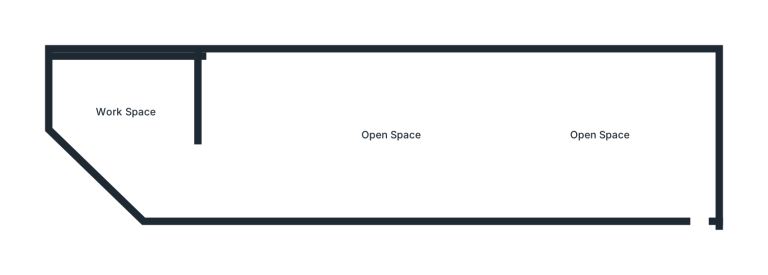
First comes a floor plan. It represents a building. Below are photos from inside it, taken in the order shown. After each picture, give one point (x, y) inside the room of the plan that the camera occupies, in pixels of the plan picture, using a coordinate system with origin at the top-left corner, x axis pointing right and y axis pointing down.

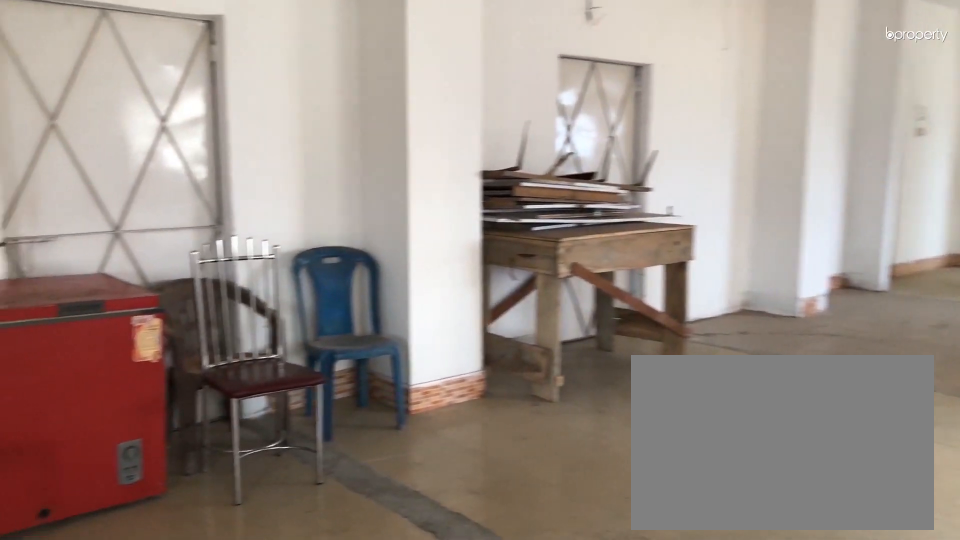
(599, 137)
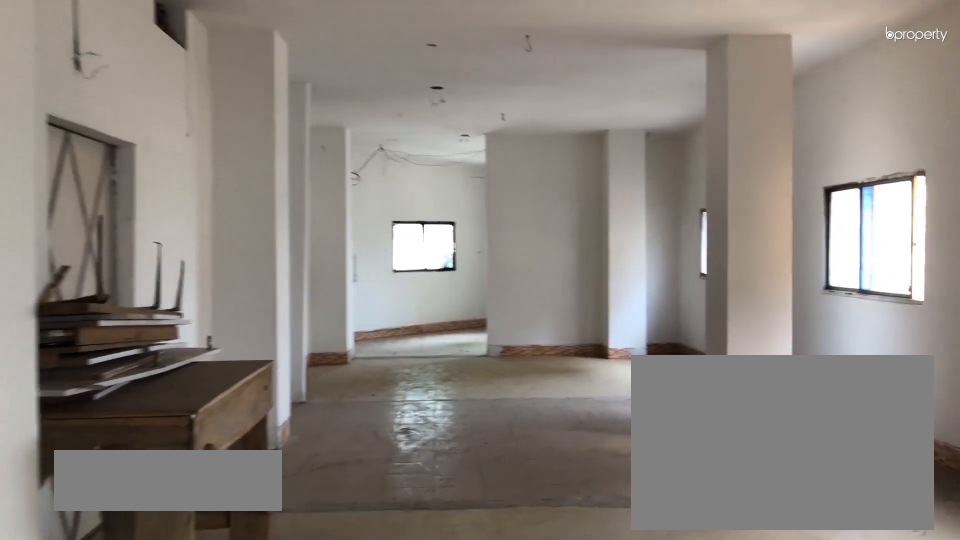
(389, 137)
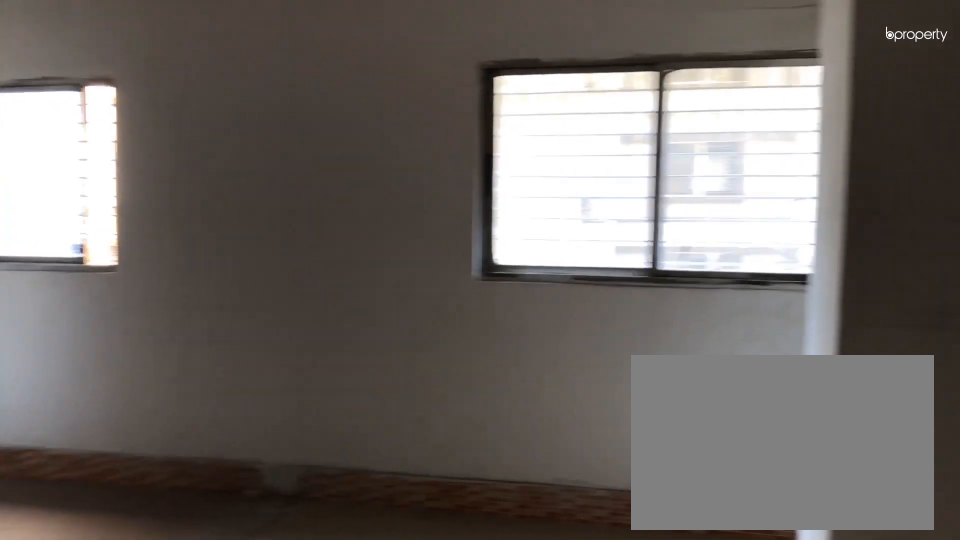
(389, 137)
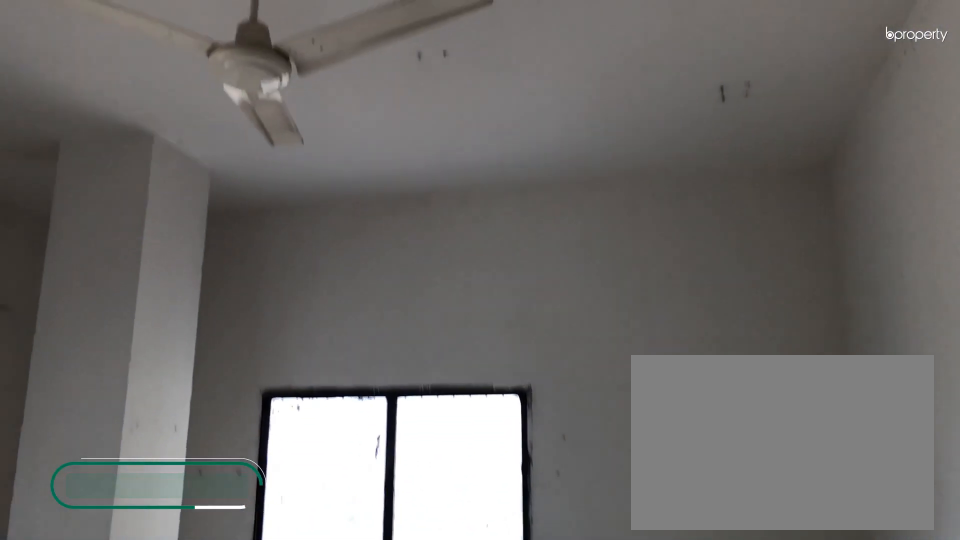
(126, 113)
